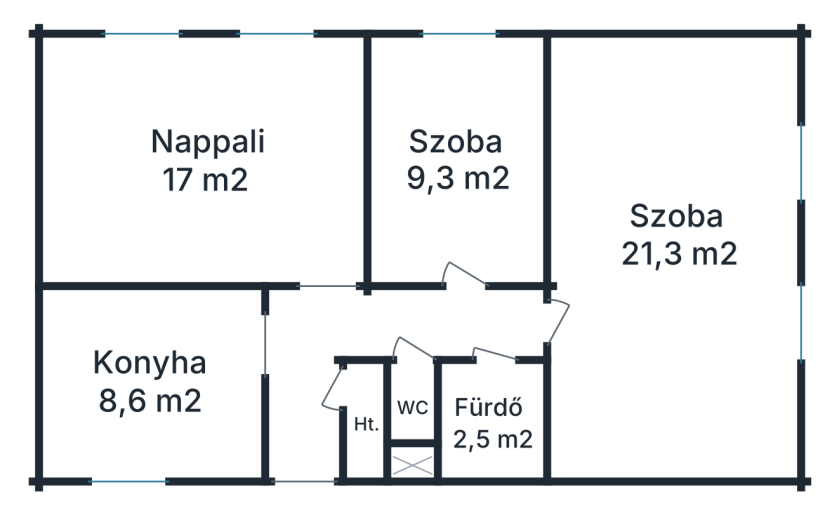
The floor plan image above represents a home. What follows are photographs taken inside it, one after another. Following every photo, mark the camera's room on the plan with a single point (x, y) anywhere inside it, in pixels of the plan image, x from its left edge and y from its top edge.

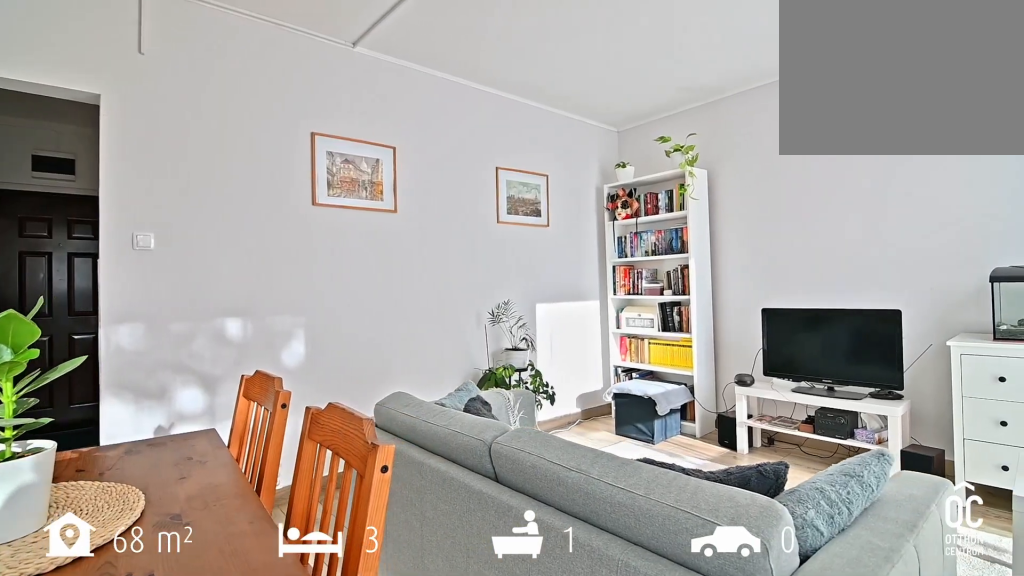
(206, 161)
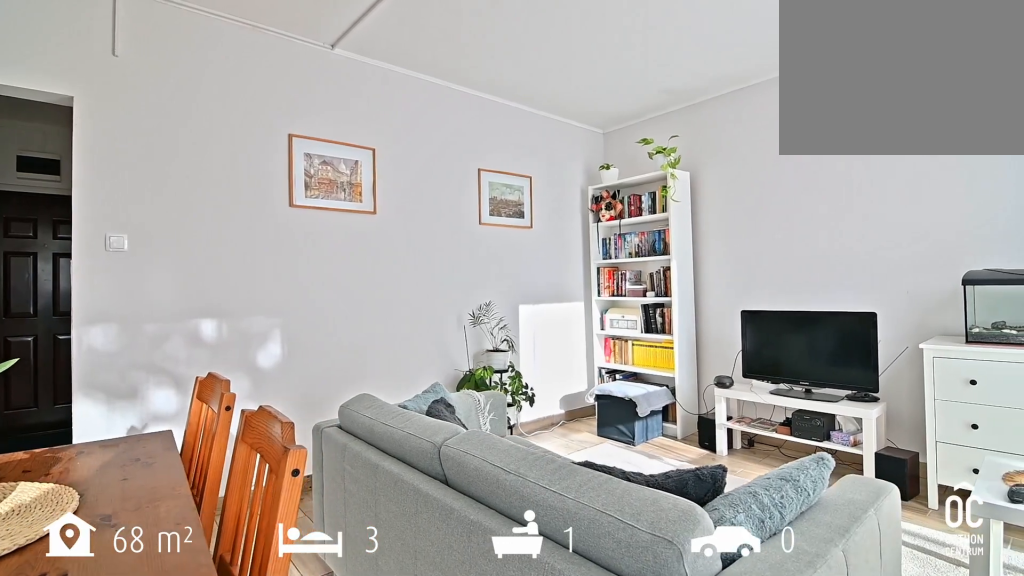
(206, 161)
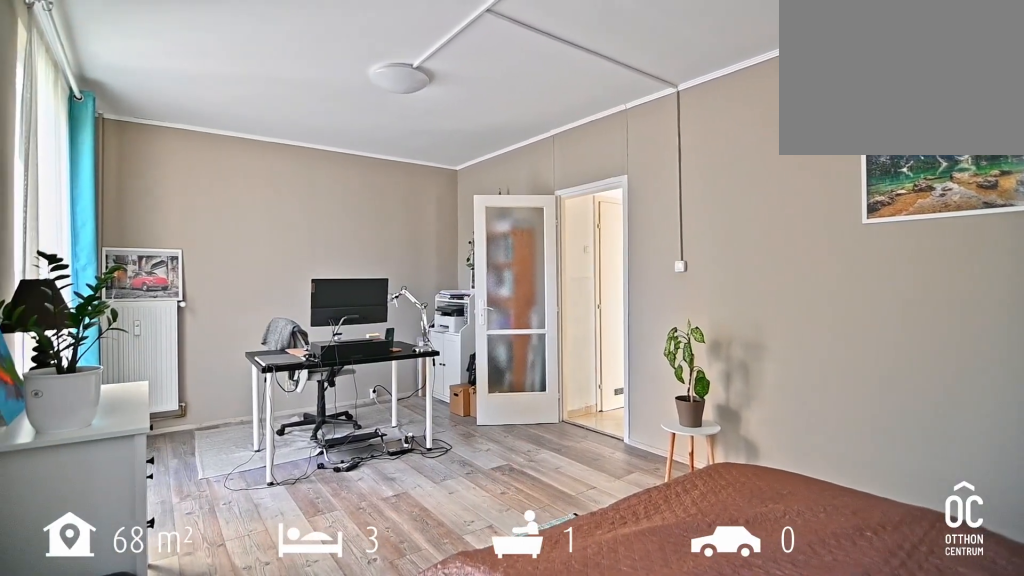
(673, 251)
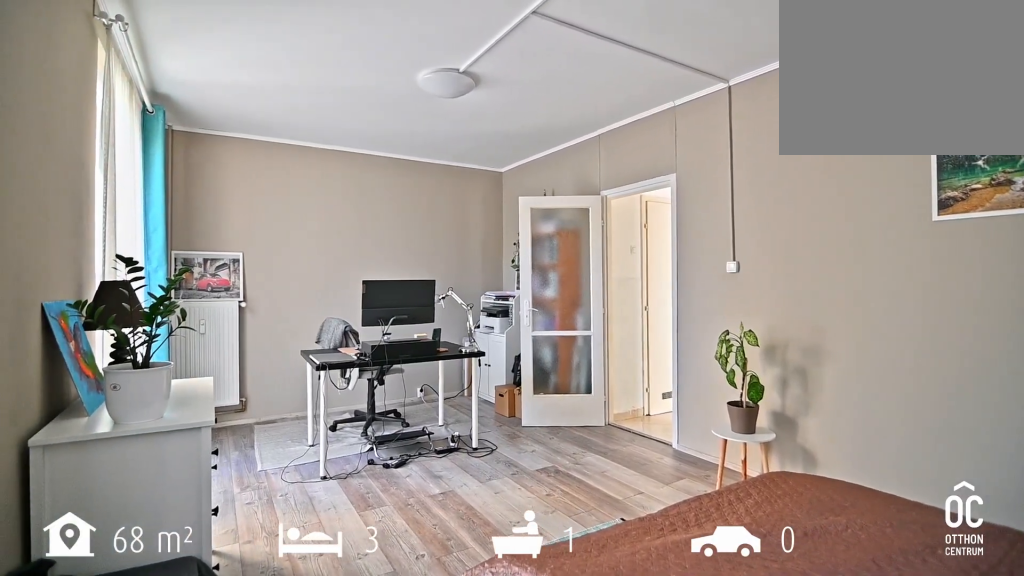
(673, 251)
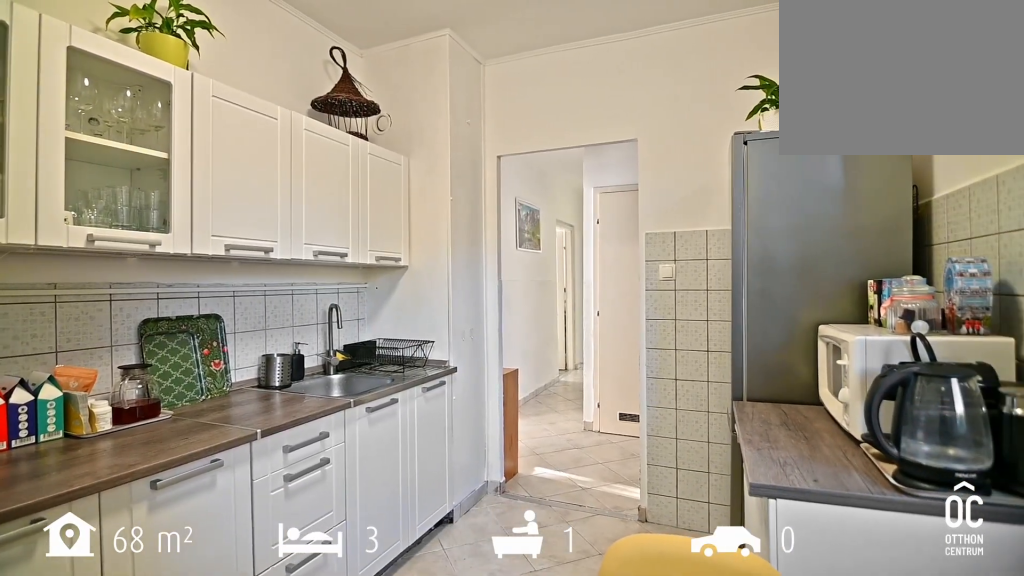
(158, 376)
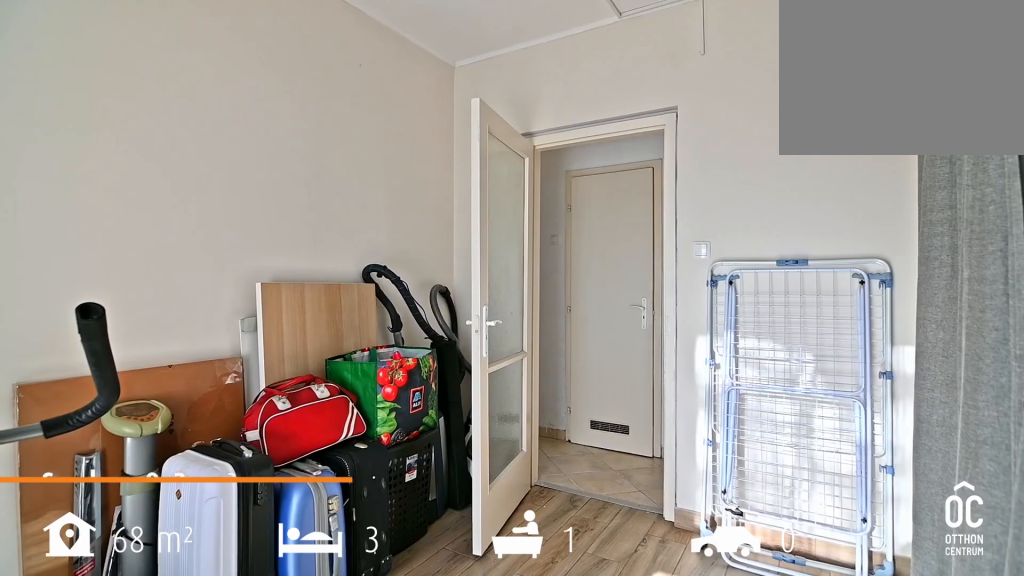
(464, 168)
